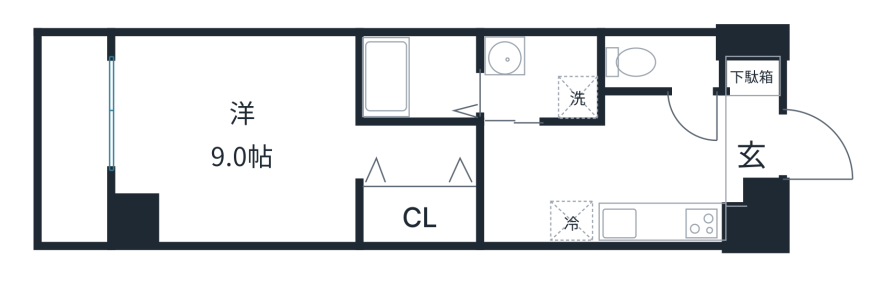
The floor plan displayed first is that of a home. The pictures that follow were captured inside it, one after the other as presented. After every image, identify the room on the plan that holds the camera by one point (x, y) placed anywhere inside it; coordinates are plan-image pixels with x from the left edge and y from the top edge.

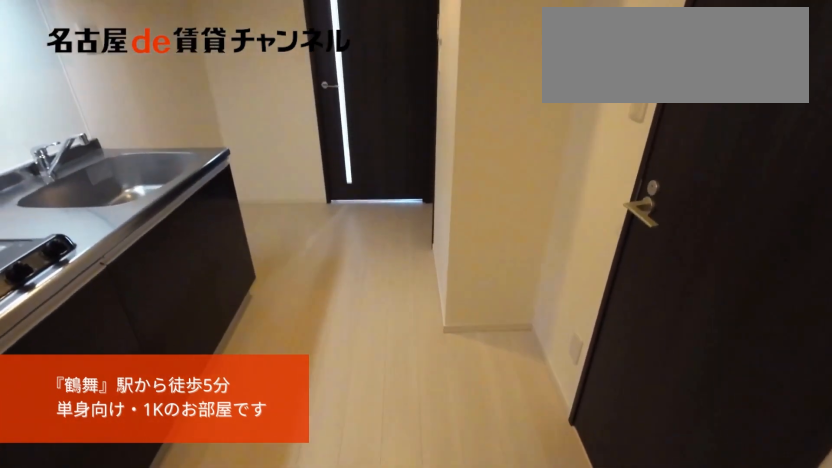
(751, 132)
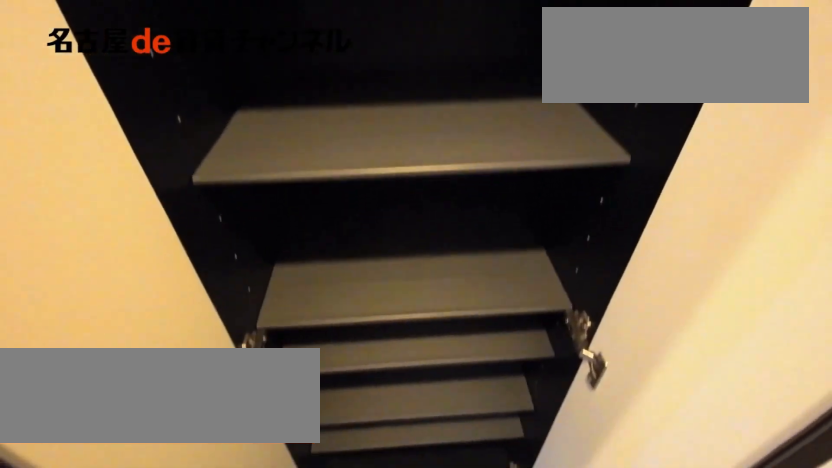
(751, 132)
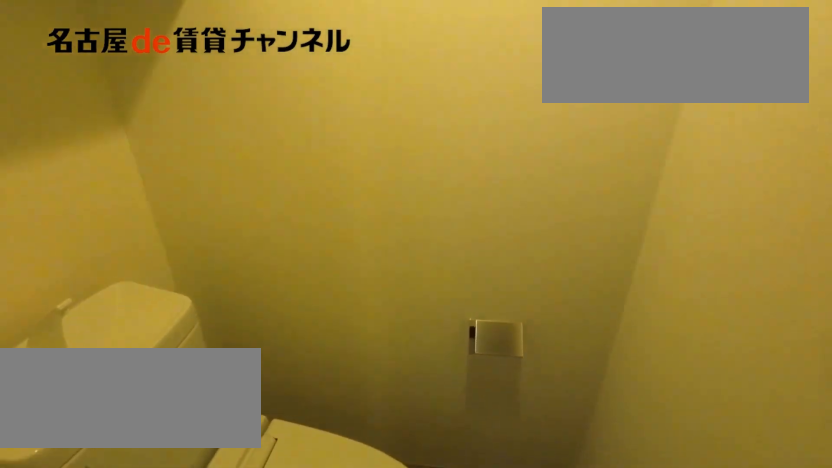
(662, 62)
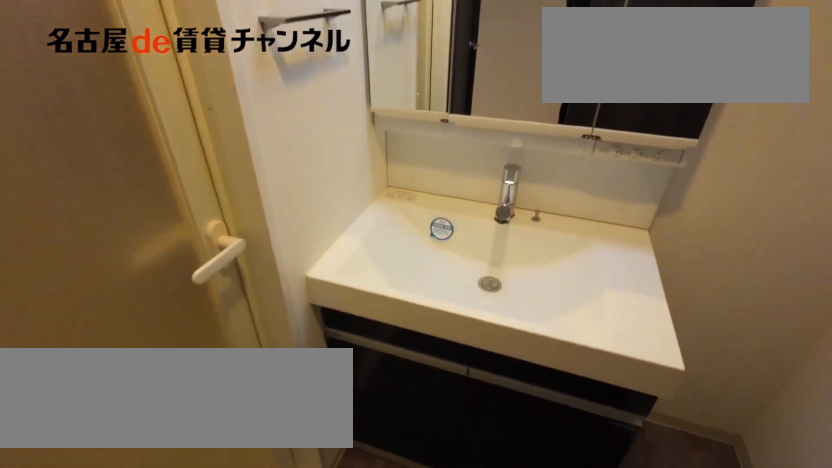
(543, 77)
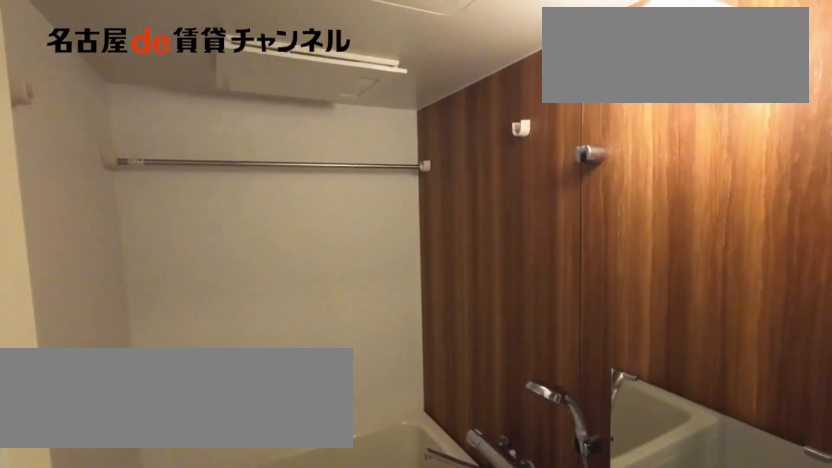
(419, 76)
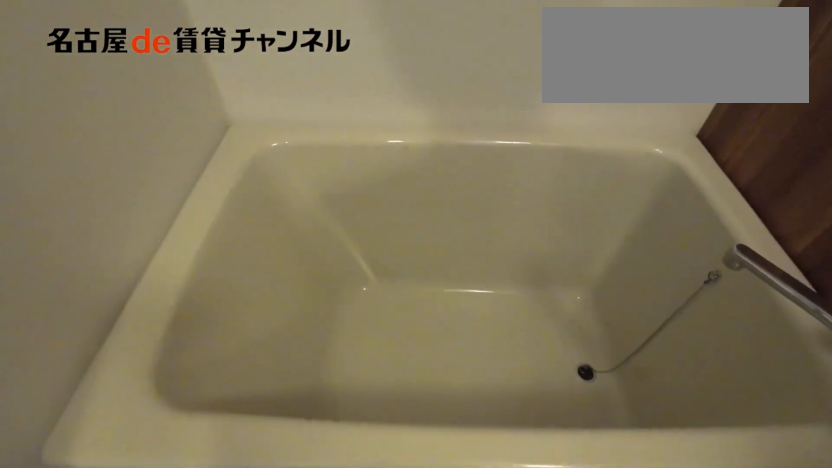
(419, 76)
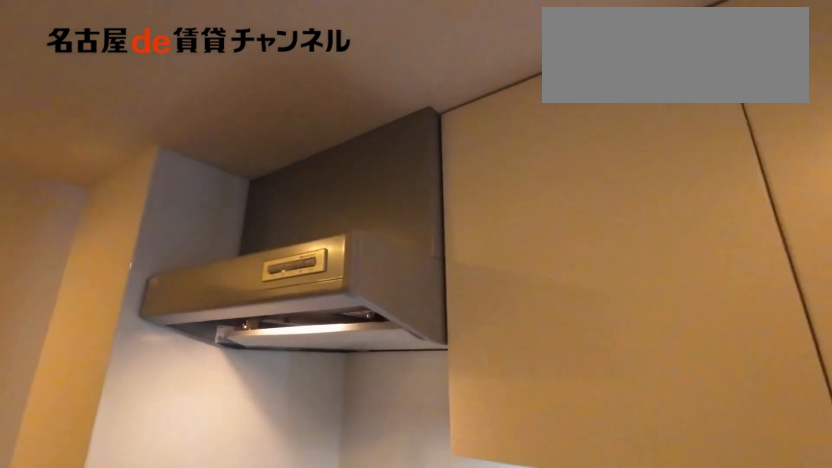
(640, 220)
